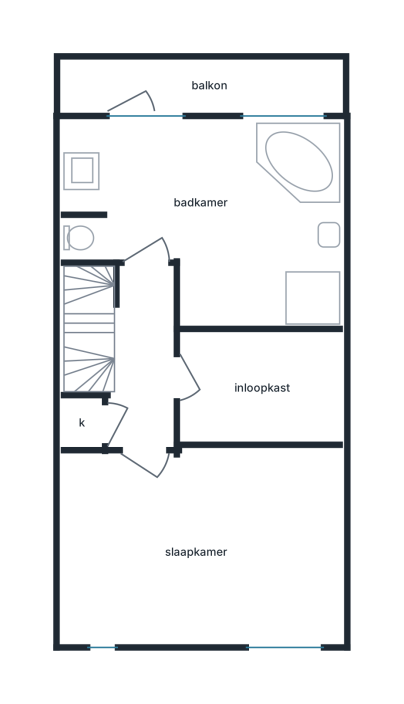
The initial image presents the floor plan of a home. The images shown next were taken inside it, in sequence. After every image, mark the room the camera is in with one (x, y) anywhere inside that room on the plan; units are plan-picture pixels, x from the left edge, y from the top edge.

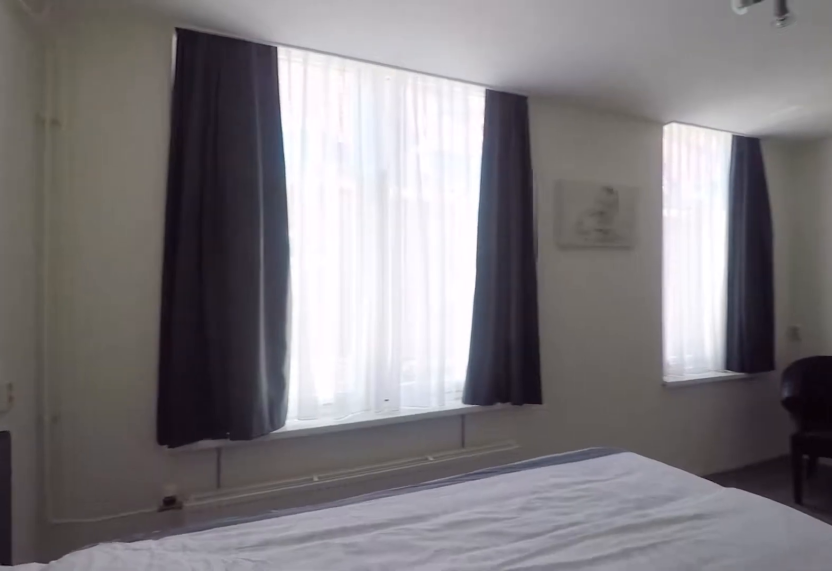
(202, 546)
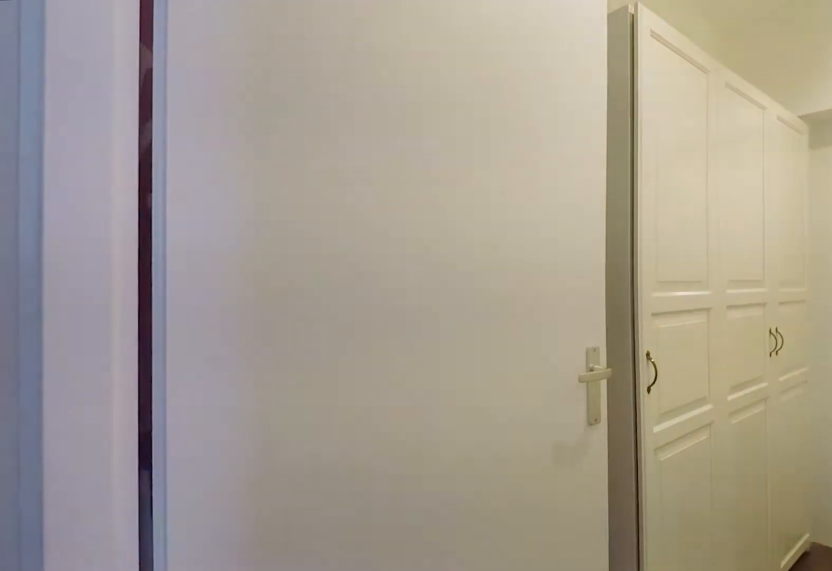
(144, 361)
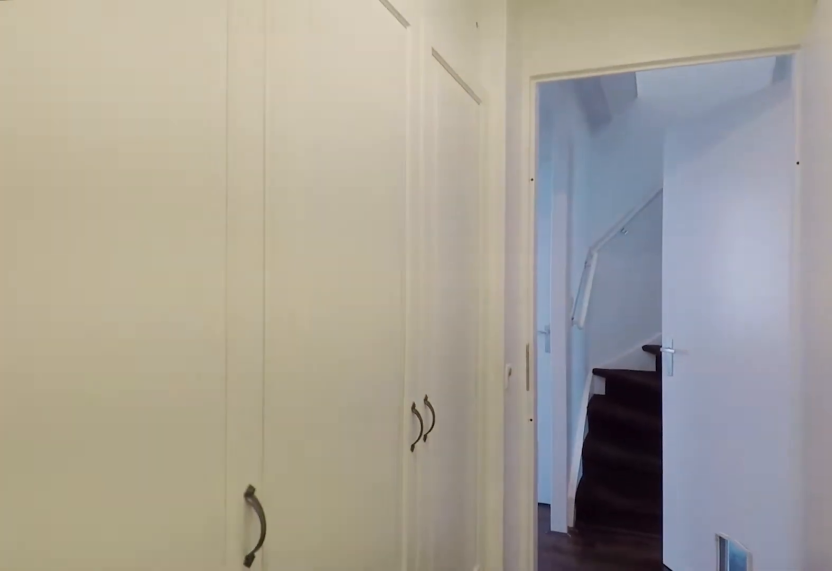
(259, 388)
